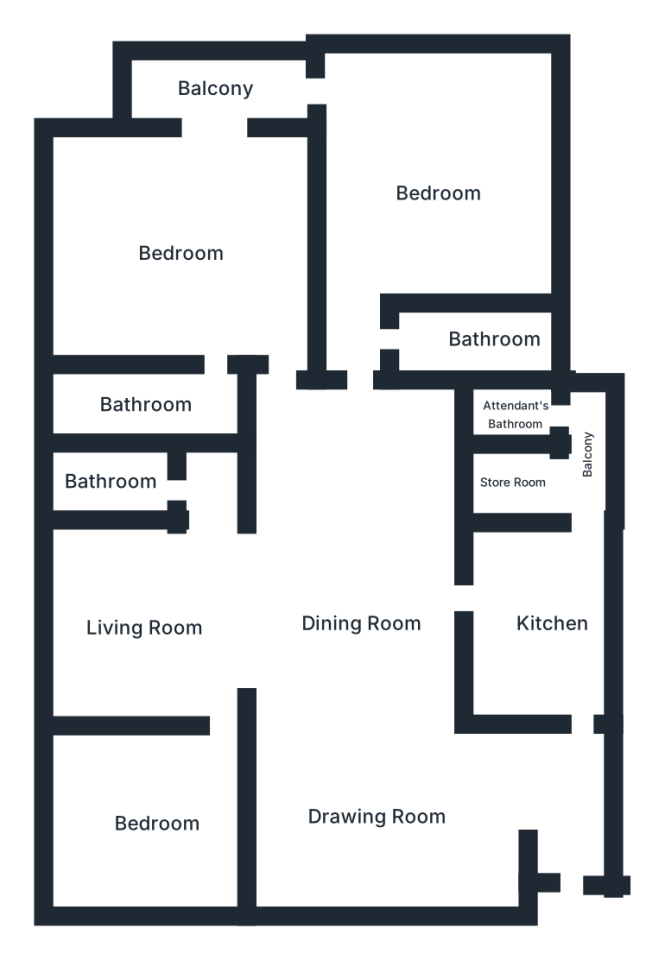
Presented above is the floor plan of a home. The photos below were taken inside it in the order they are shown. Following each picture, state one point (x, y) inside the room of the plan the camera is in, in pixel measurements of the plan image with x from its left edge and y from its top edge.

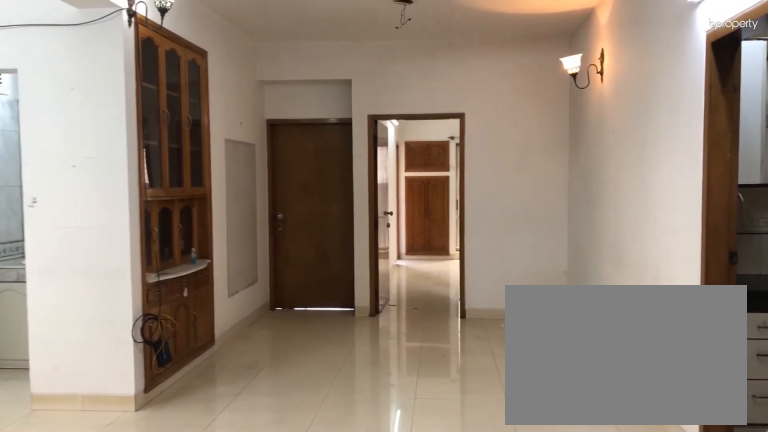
(367, 619)
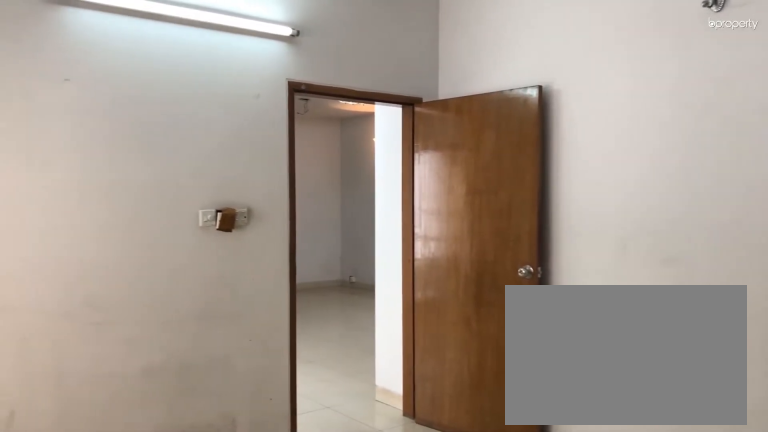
(159, 823)
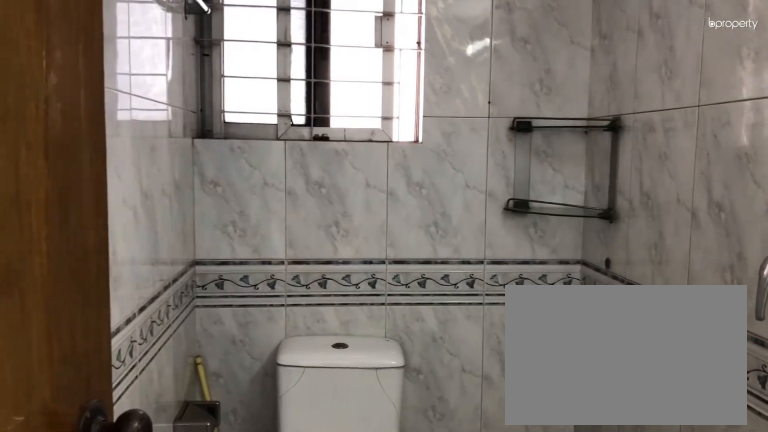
(125, 481)
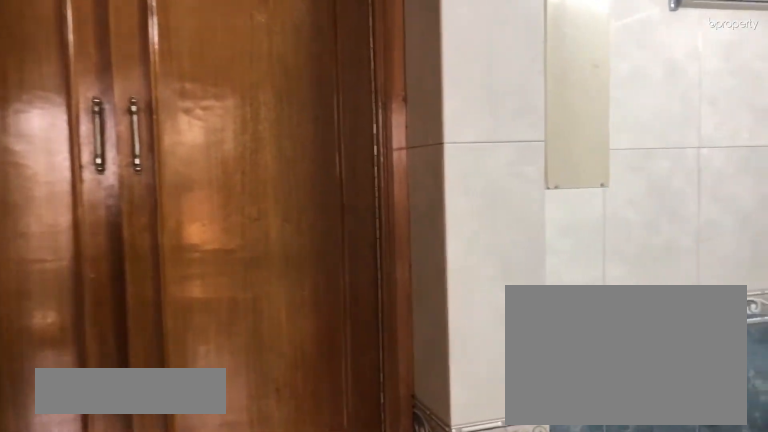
(145, 400)
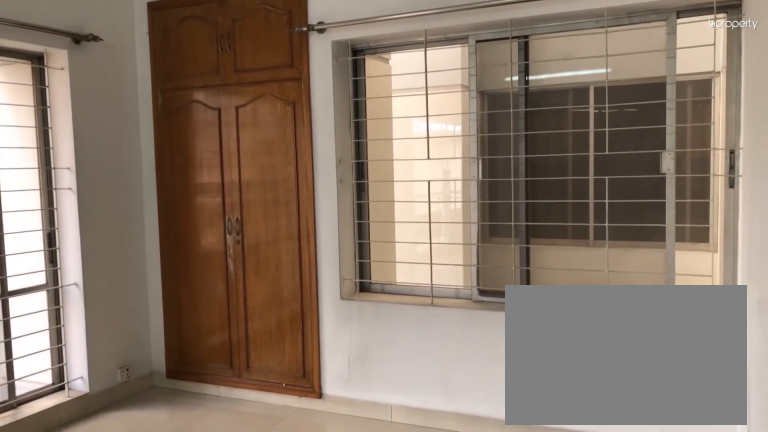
(453, 188)
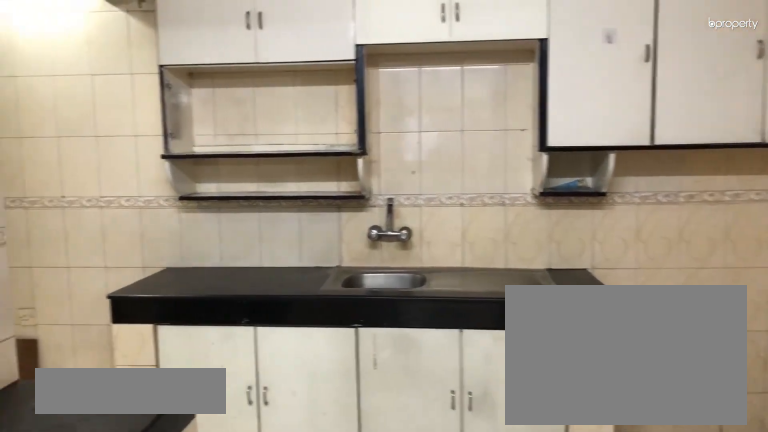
(552, 619)
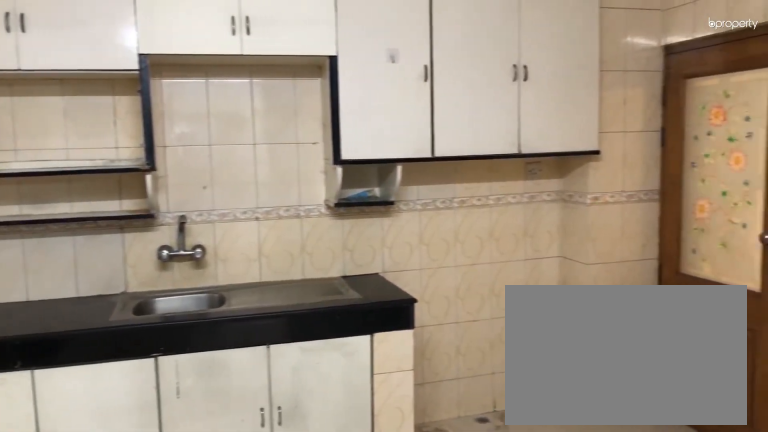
(552, 619)
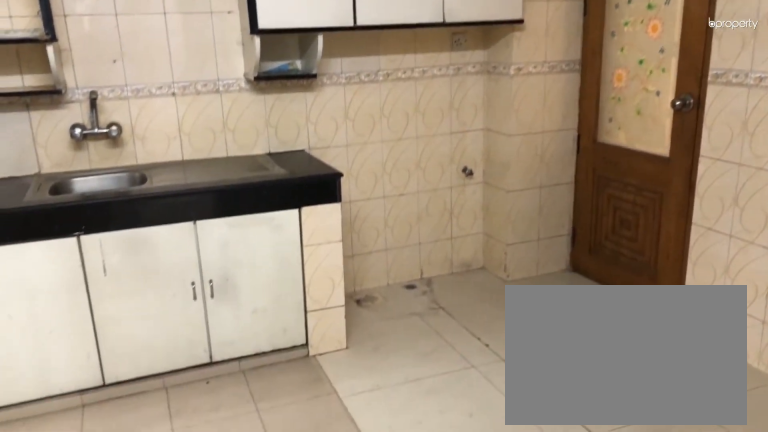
(552, 619)
